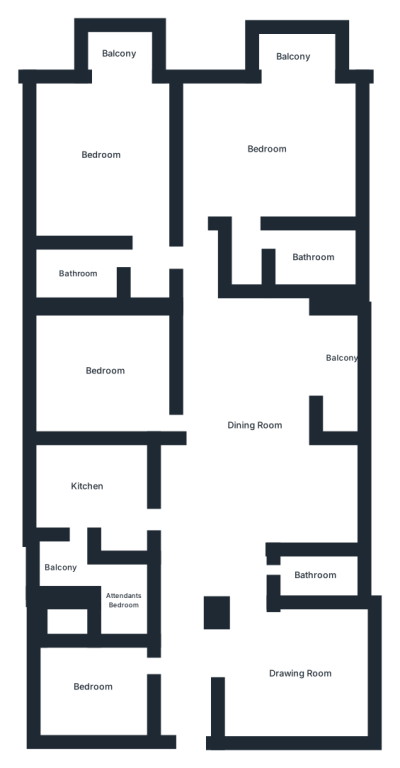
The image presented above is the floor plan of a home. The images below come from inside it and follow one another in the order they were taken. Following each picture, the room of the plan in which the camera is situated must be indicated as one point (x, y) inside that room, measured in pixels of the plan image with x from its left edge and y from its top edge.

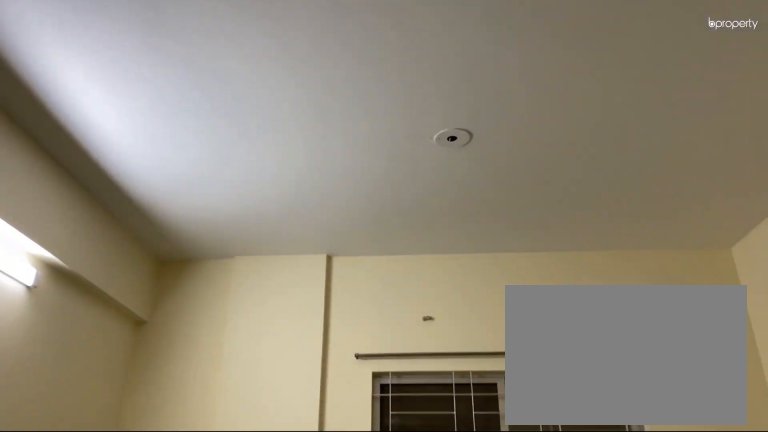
(297, 671)
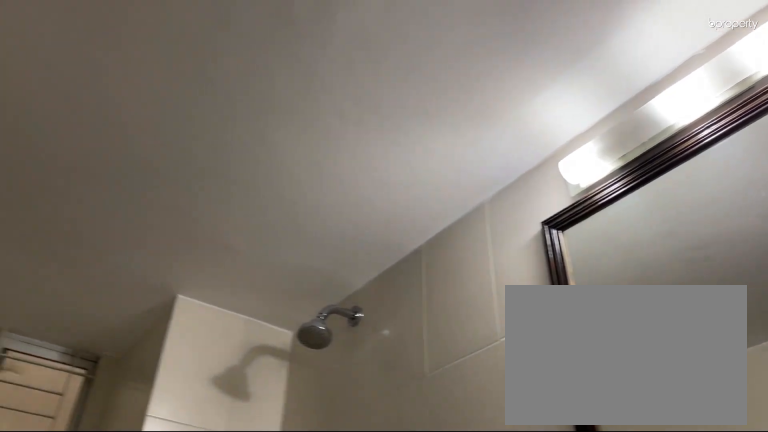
(314, 574)
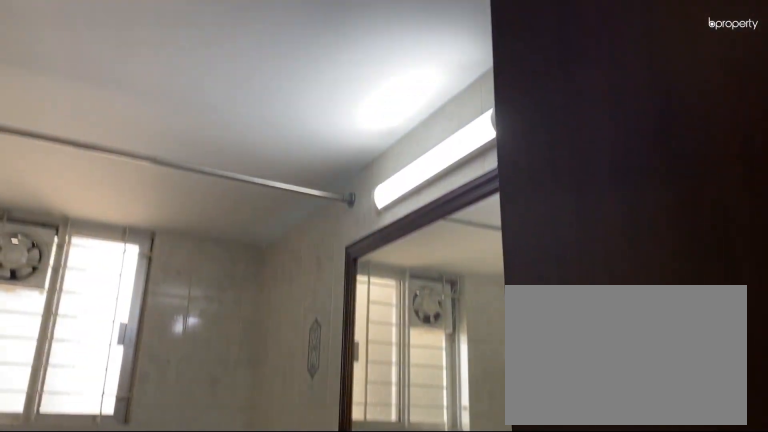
(84, 271)
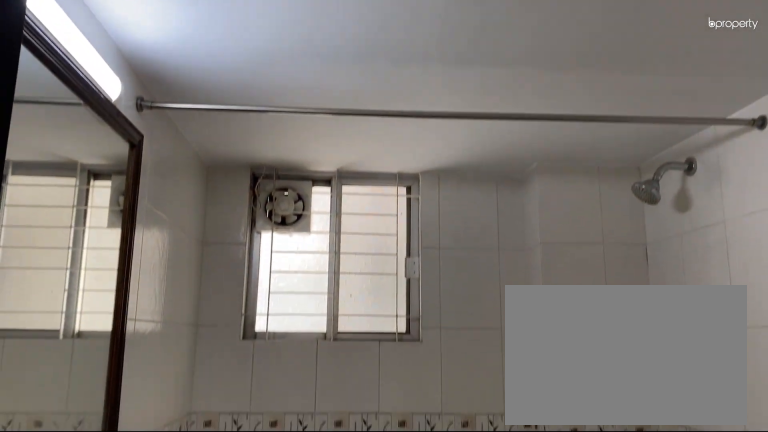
(311, 257)
